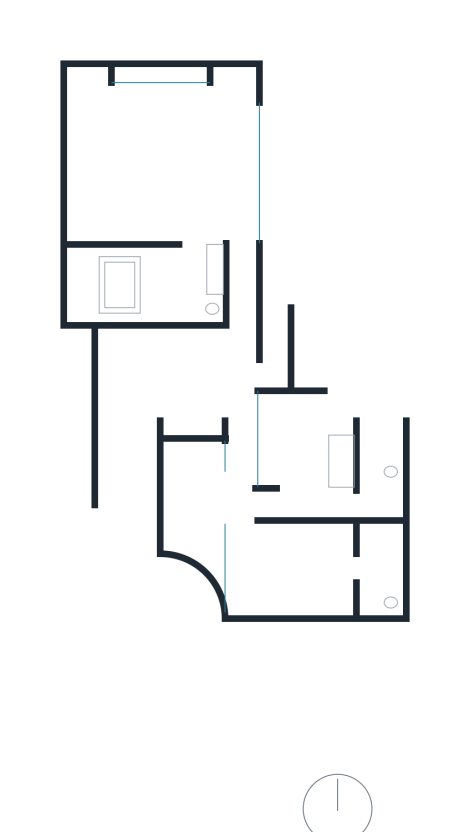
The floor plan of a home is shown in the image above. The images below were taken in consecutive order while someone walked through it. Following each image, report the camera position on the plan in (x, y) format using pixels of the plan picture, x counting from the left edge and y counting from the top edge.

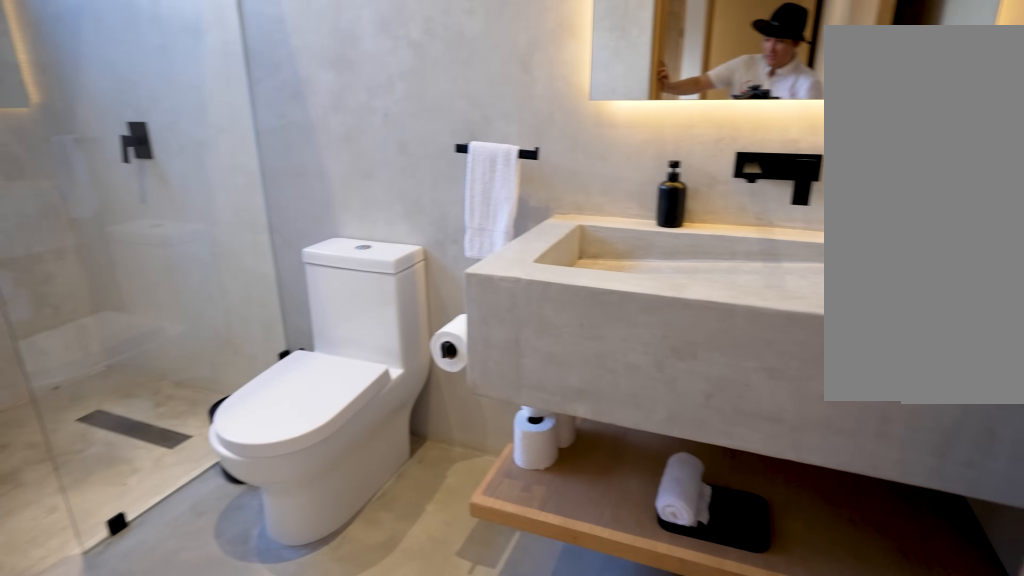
(363, 513)
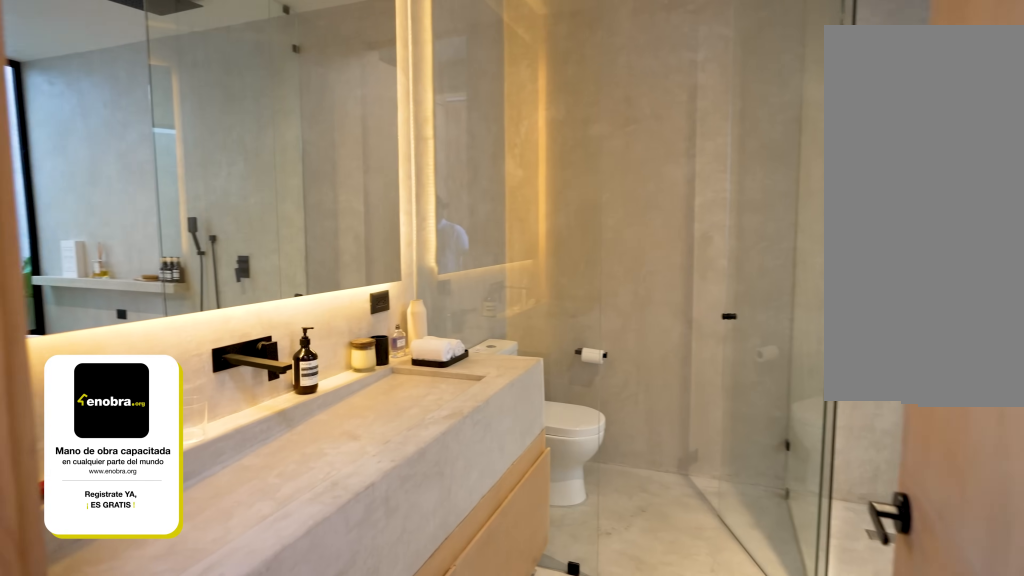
(205, 240)
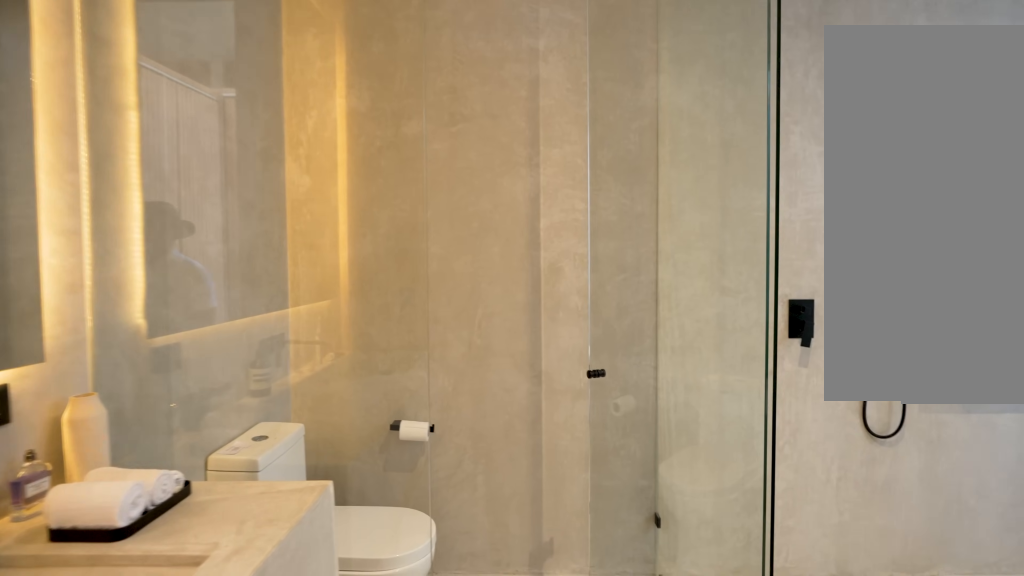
(194, 261)
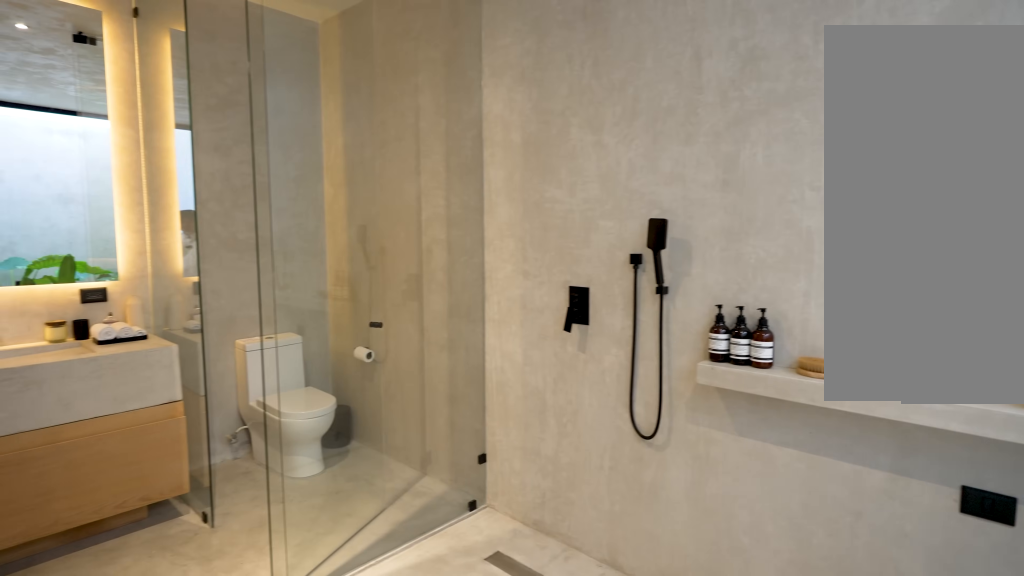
(161, 273)
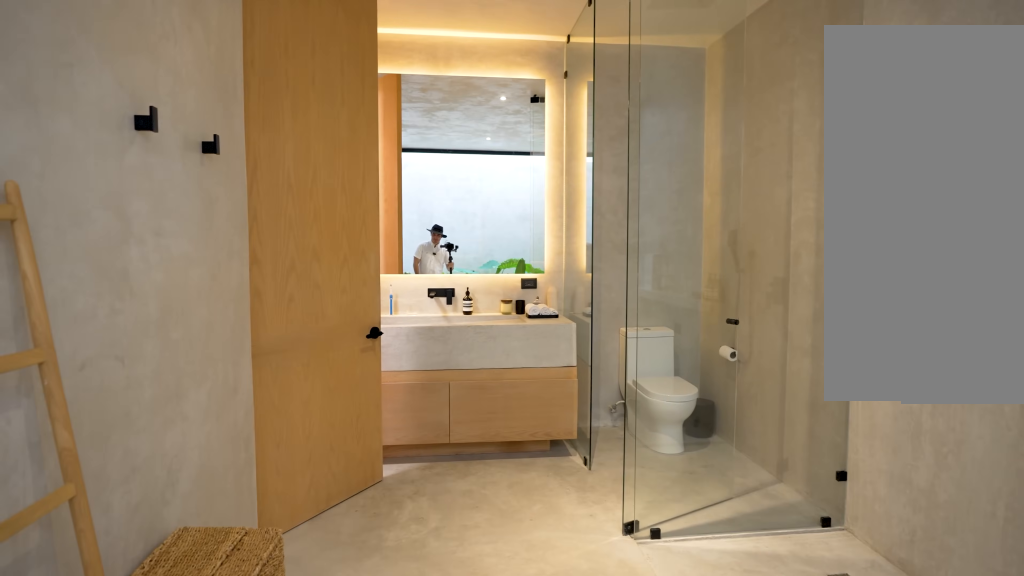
(133, 272)
